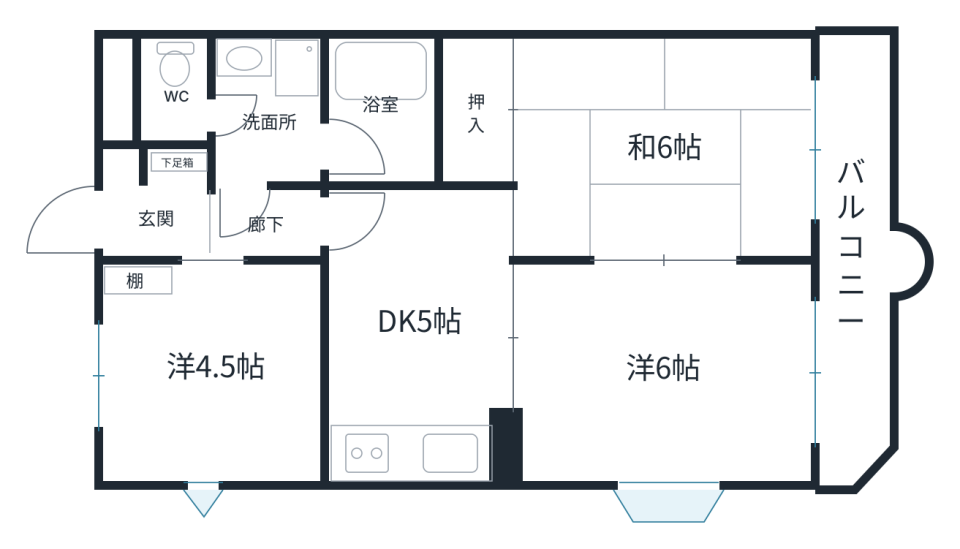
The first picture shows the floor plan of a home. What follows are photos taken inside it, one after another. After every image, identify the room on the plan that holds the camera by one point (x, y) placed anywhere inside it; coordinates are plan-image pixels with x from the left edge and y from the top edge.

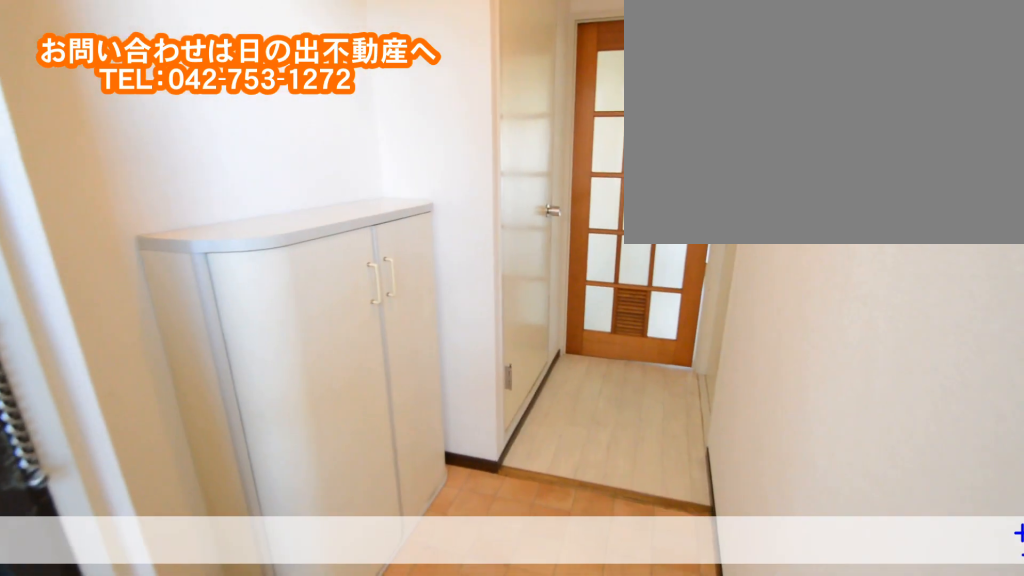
(194, 219)
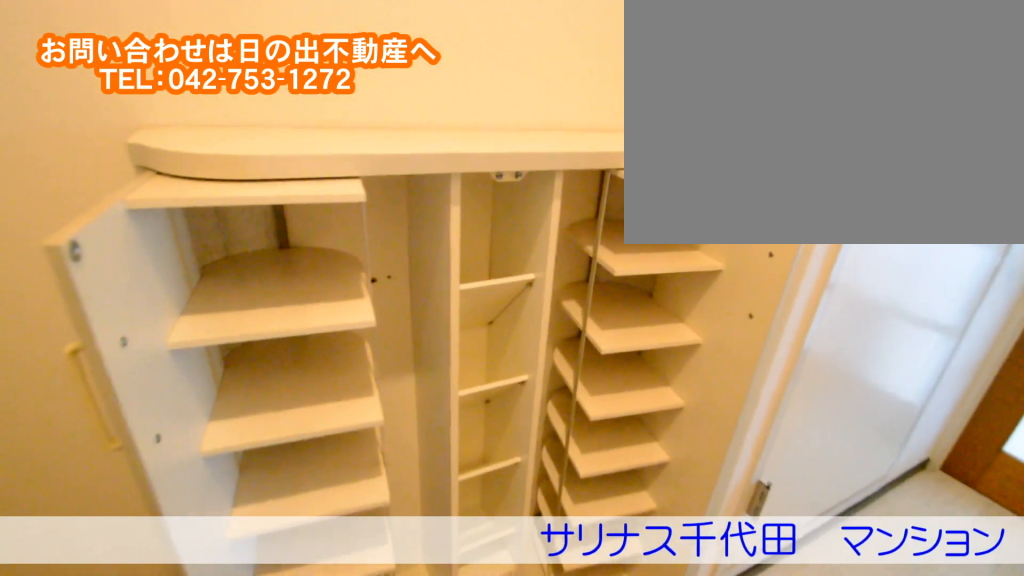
(193, 218)
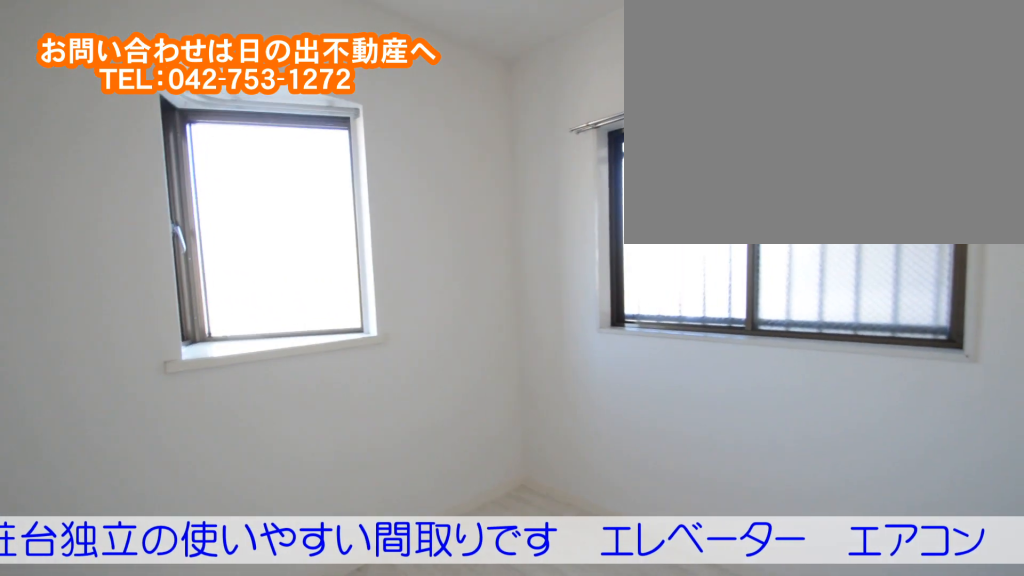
(213, 414)
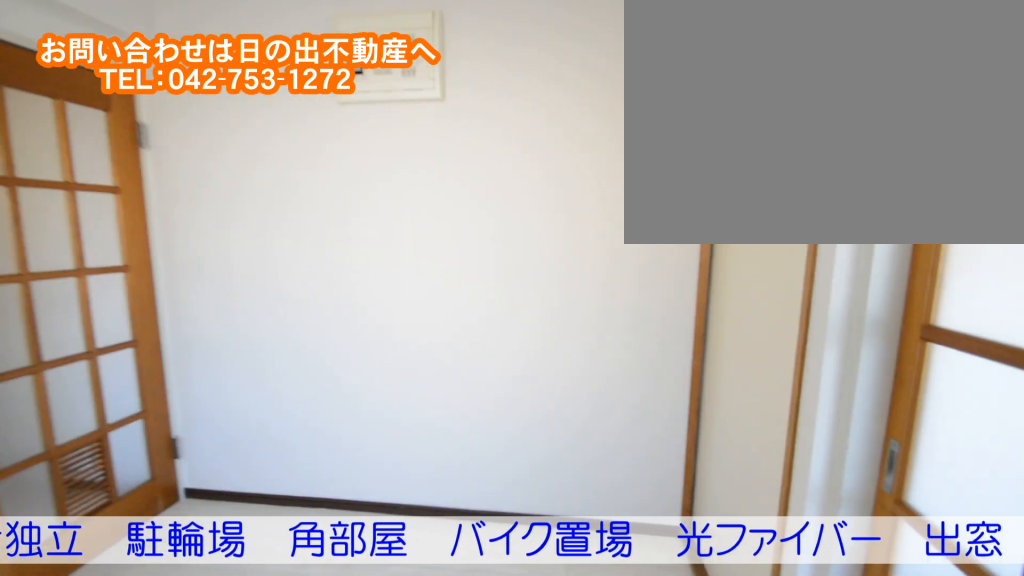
(430, 364)
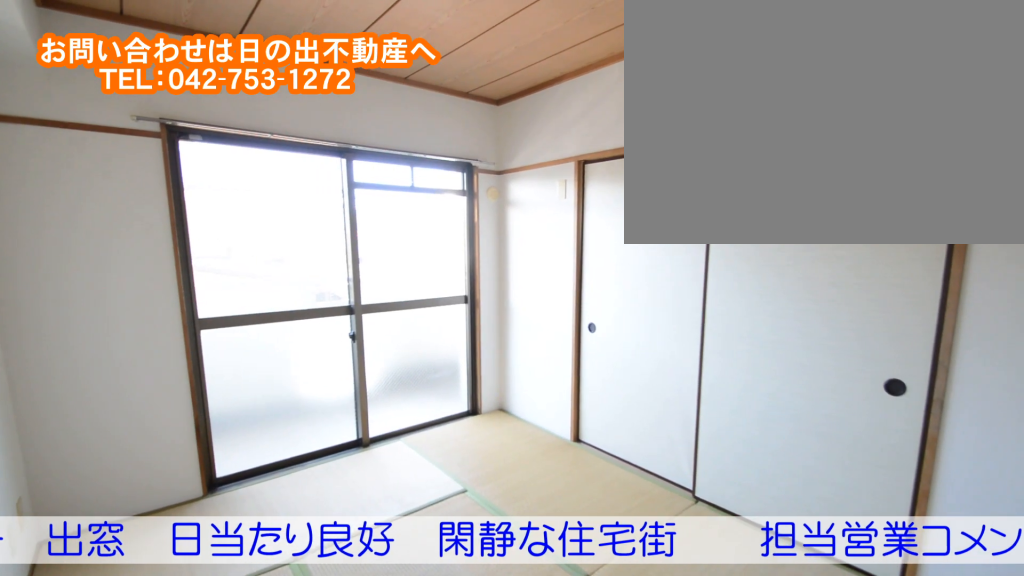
(658, 189)
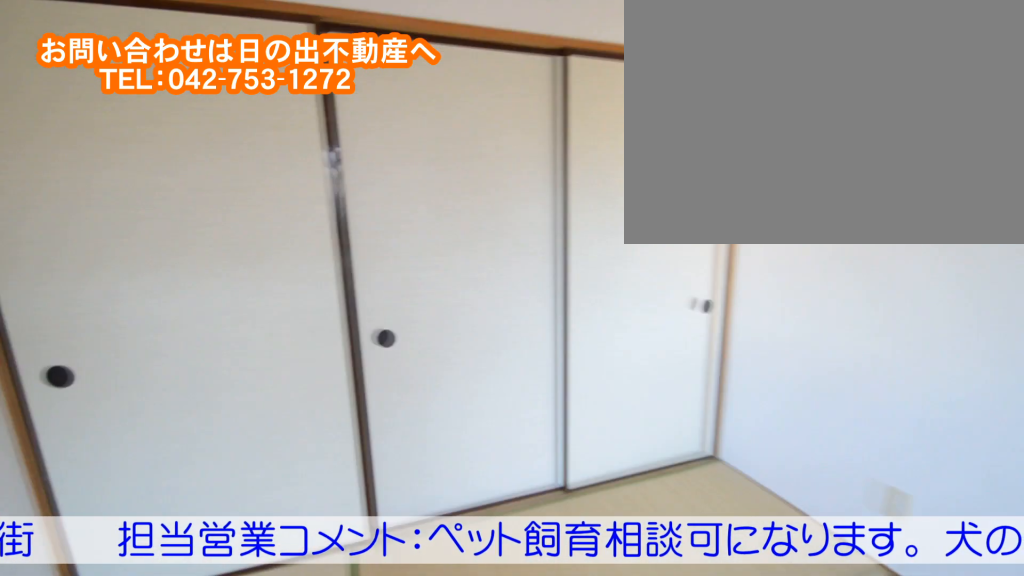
(658, 189)
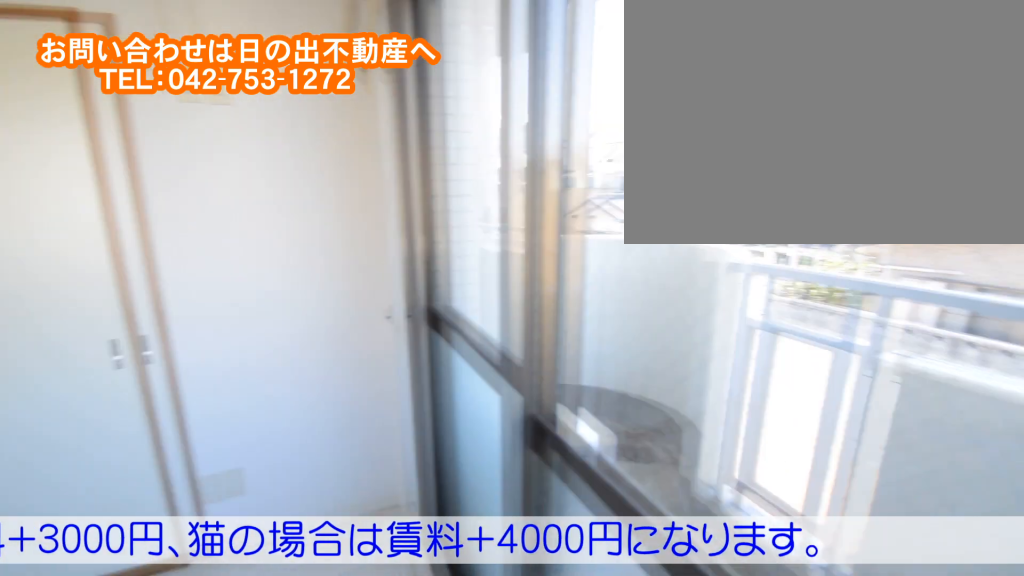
(672, 399)
